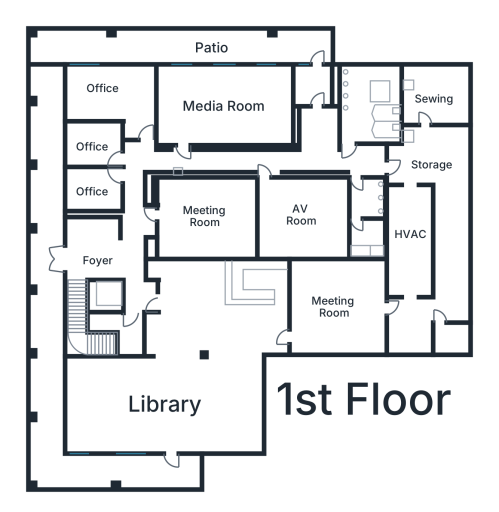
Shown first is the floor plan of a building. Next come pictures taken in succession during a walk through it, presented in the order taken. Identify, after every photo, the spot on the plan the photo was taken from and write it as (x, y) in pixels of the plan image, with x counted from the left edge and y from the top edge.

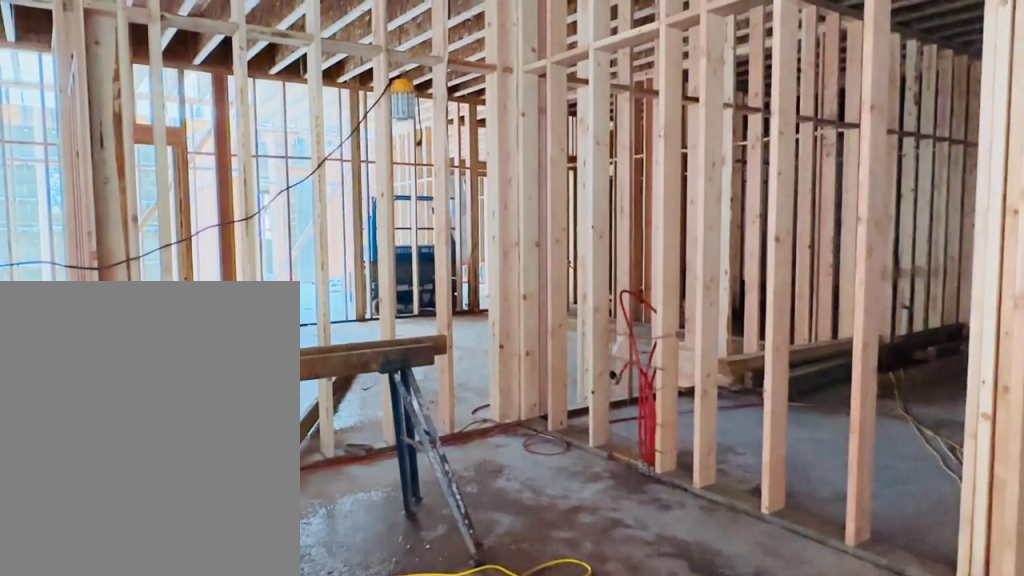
(265, 309)
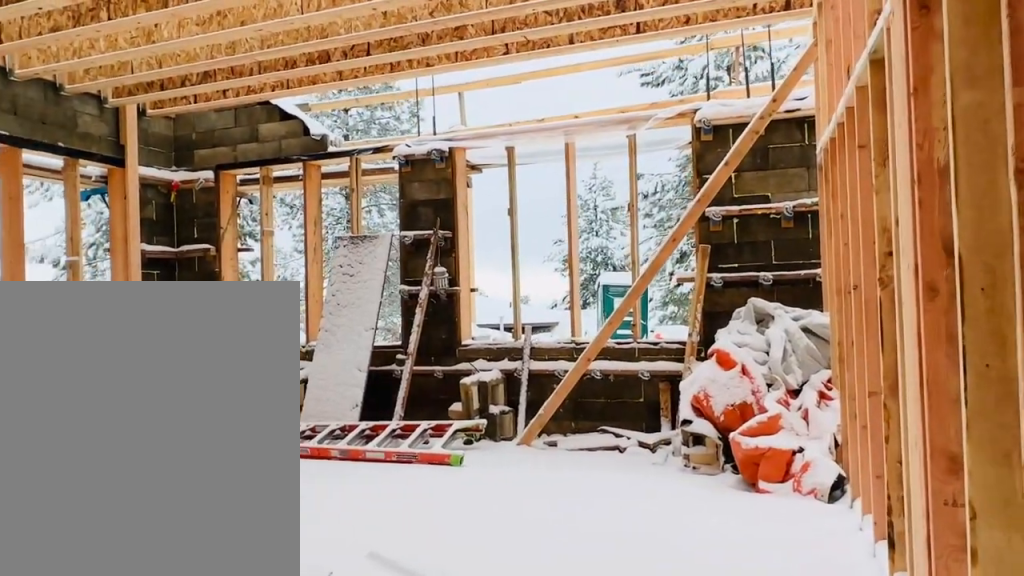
(152, 374)
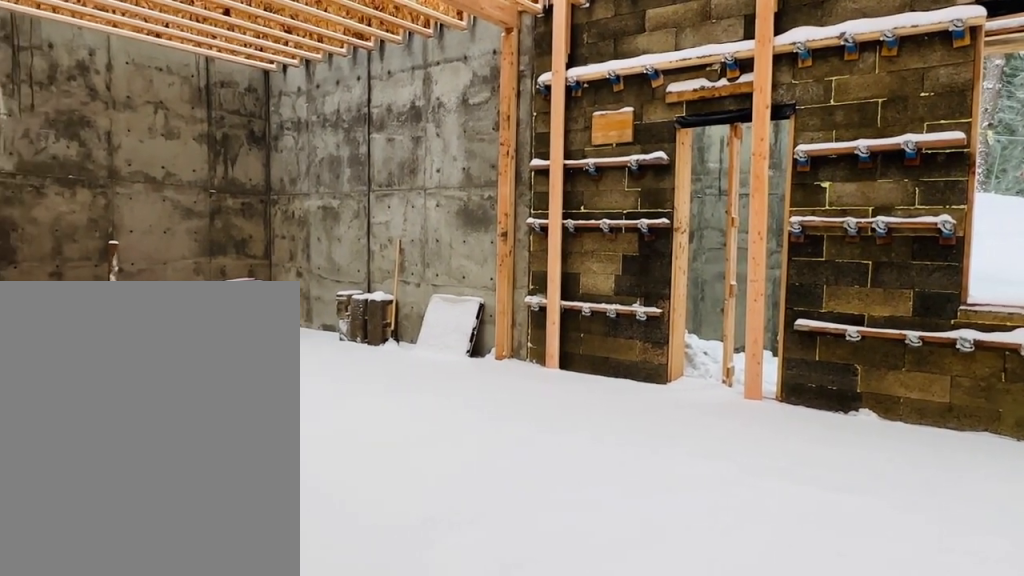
(150, 375)
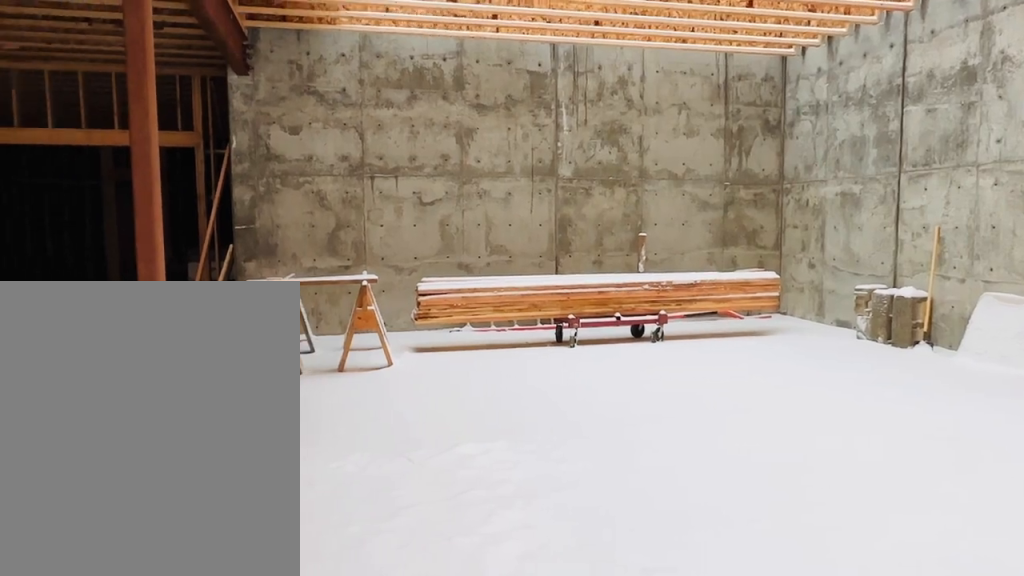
(150, 375)
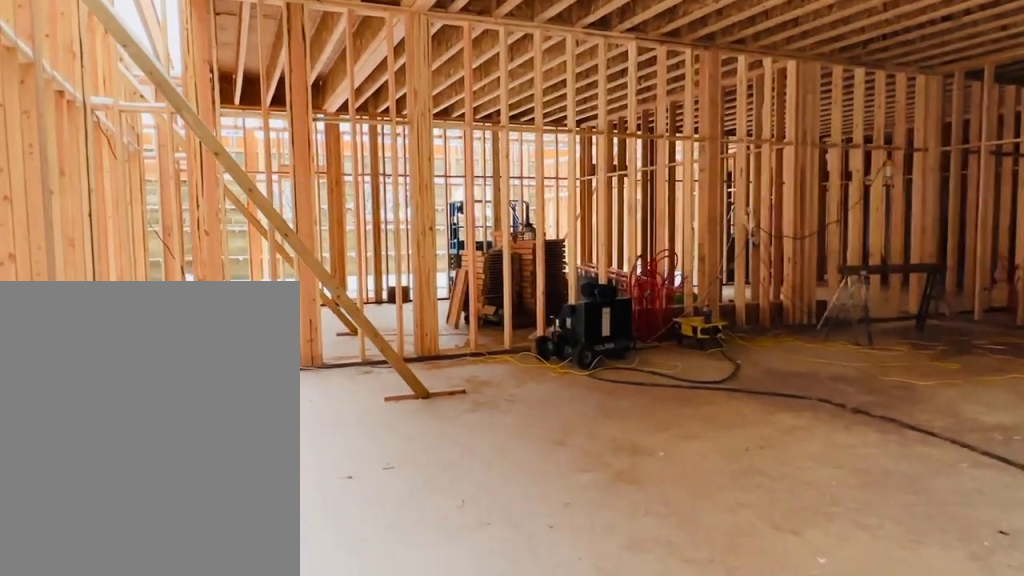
(152, 360)
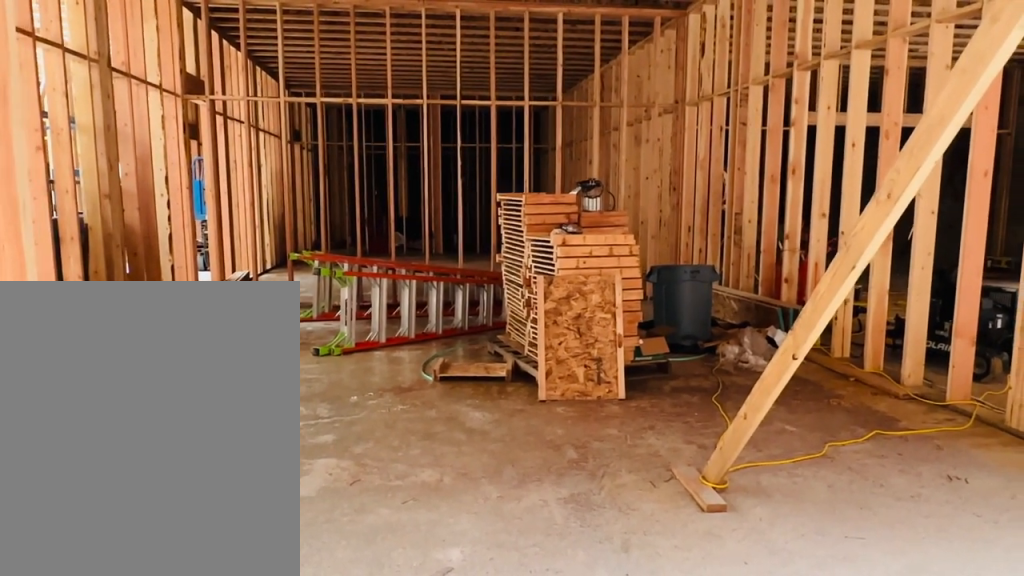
(151, 207)
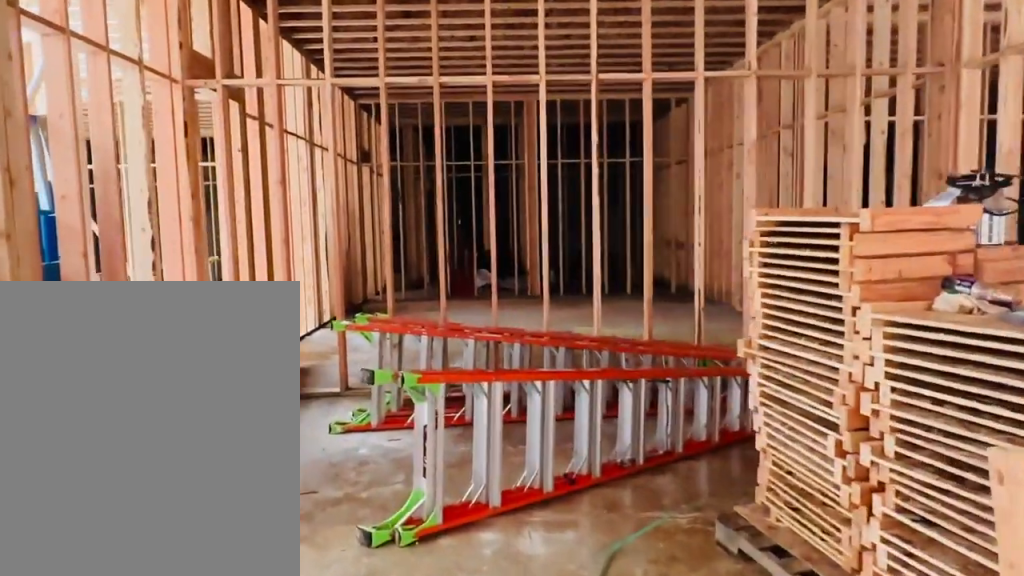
(172, 208)
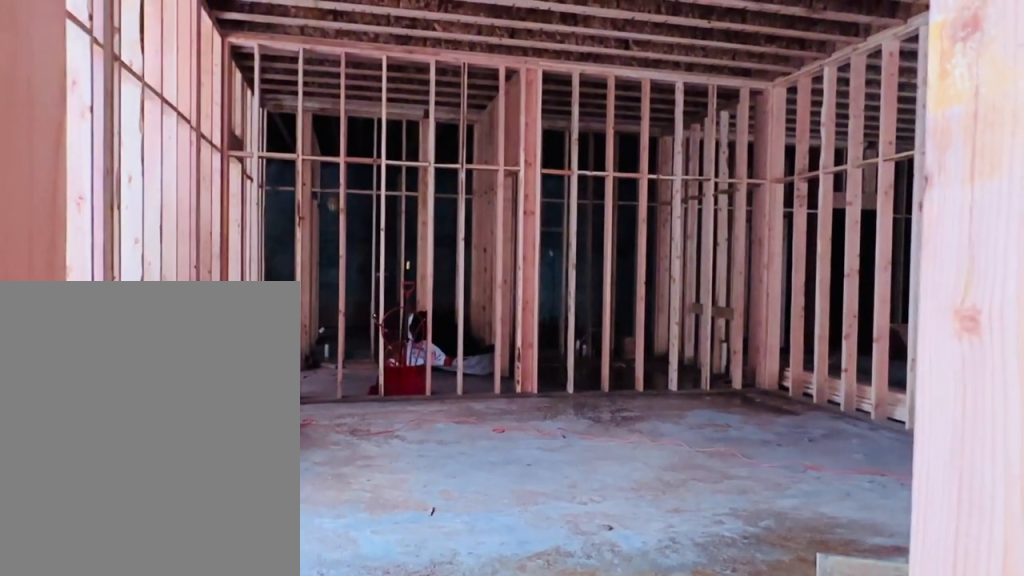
(244, 207)
